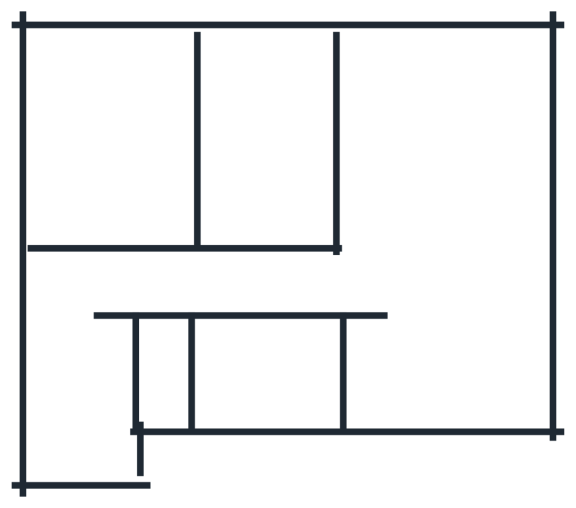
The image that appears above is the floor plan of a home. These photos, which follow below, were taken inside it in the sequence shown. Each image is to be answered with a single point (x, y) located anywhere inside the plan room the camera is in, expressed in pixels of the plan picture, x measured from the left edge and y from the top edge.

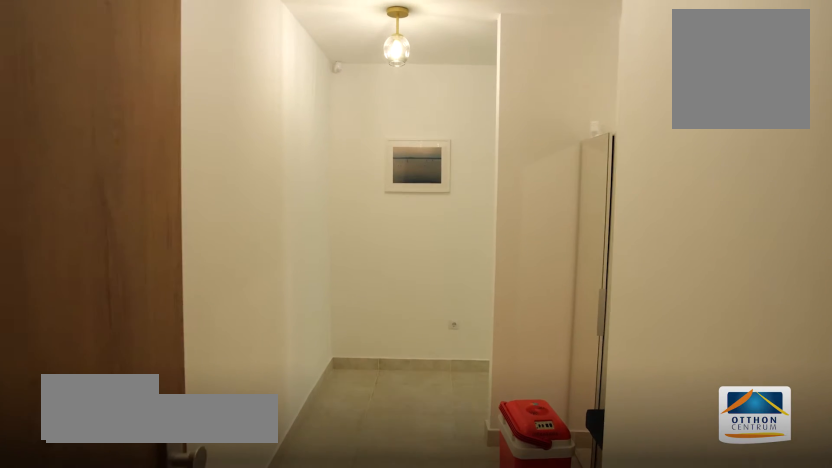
(83, 392)
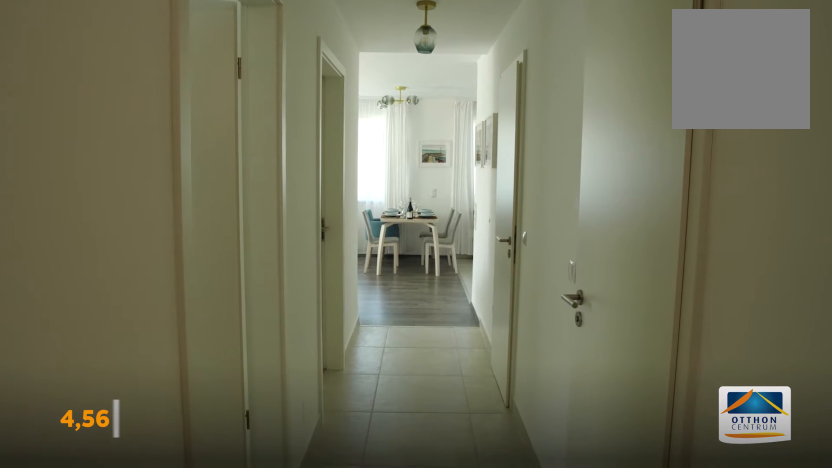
(217, 279)
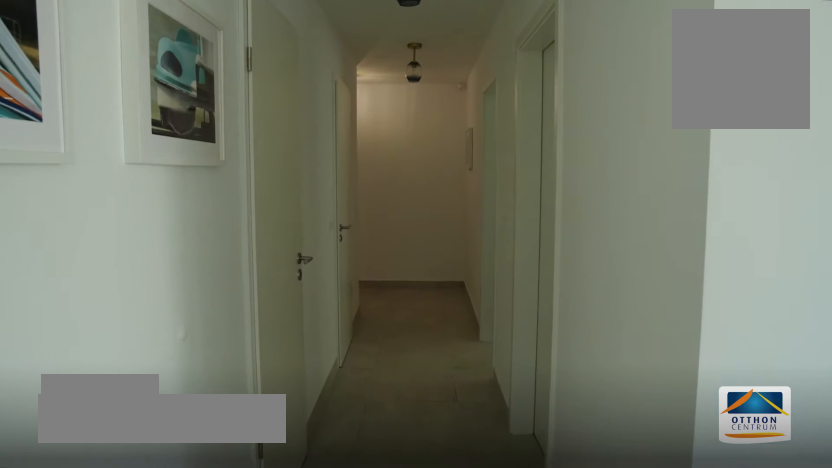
(217, 279)
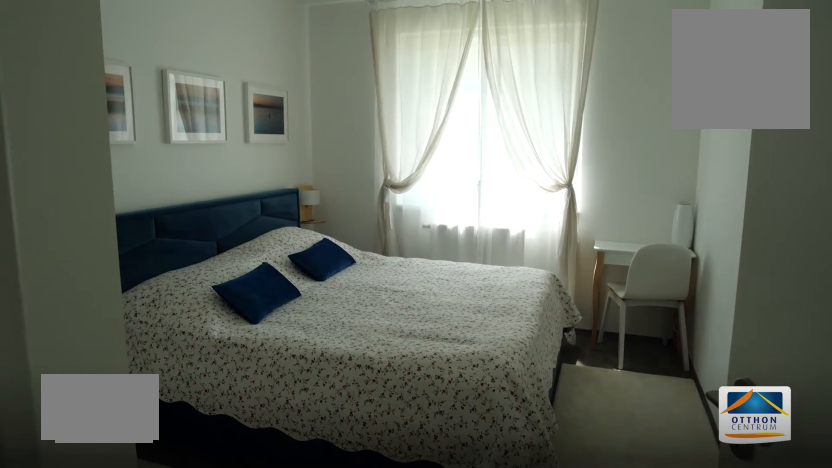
(112, 146)
